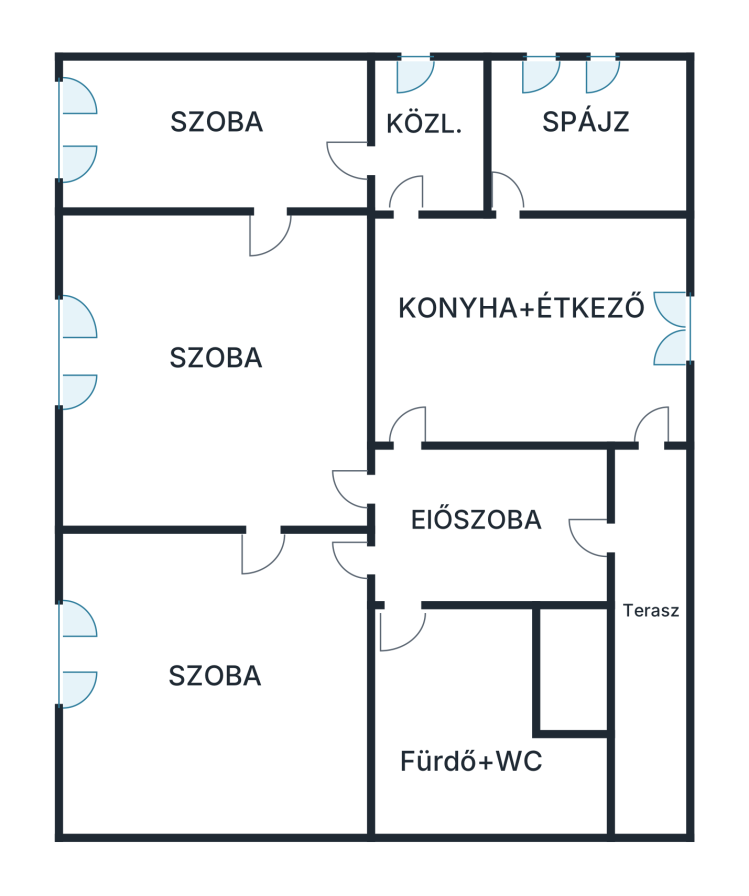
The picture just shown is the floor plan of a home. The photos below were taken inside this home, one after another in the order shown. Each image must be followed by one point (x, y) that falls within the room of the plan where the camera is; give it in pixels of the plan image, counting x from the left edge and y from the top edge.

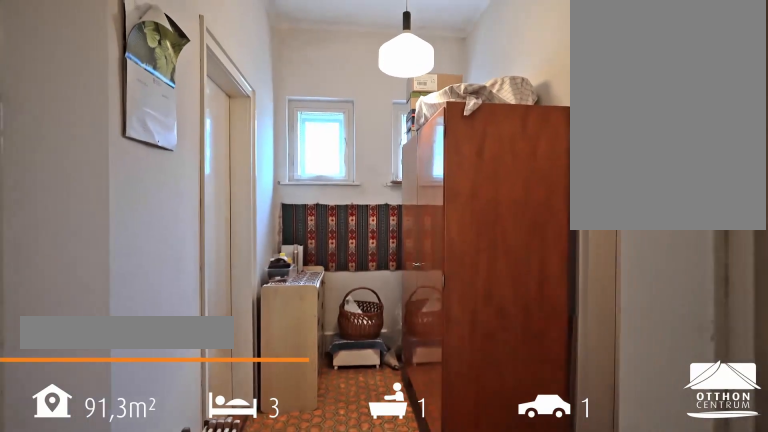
(434, 136)
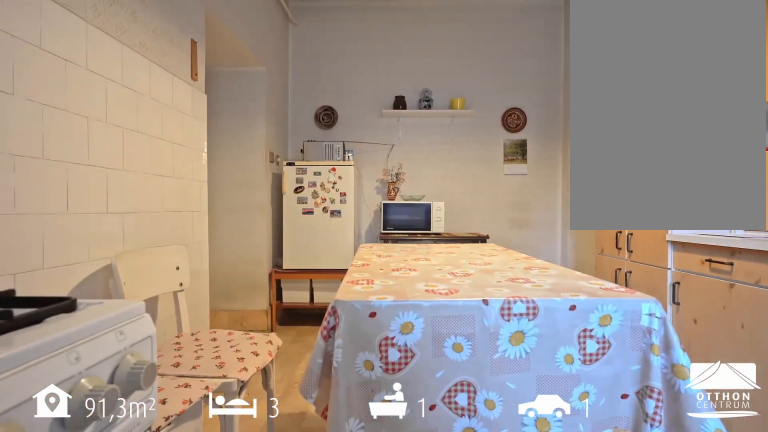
(534, 338)
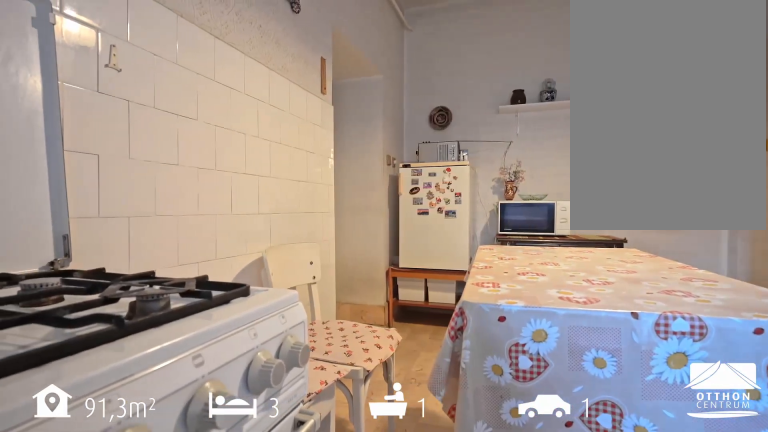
(534, 338)
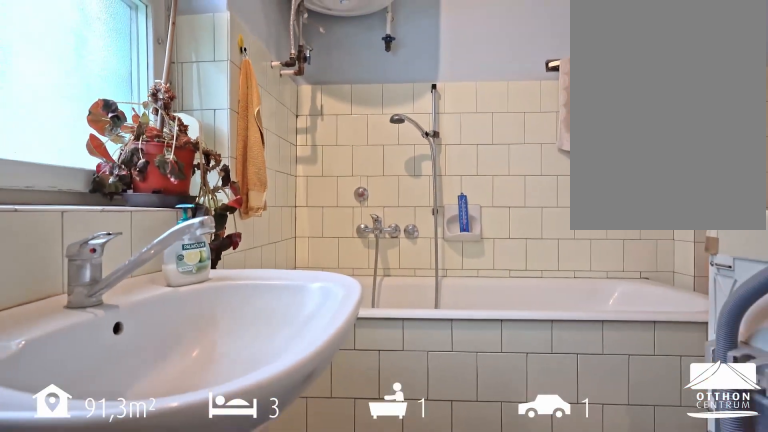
(455, 728)
